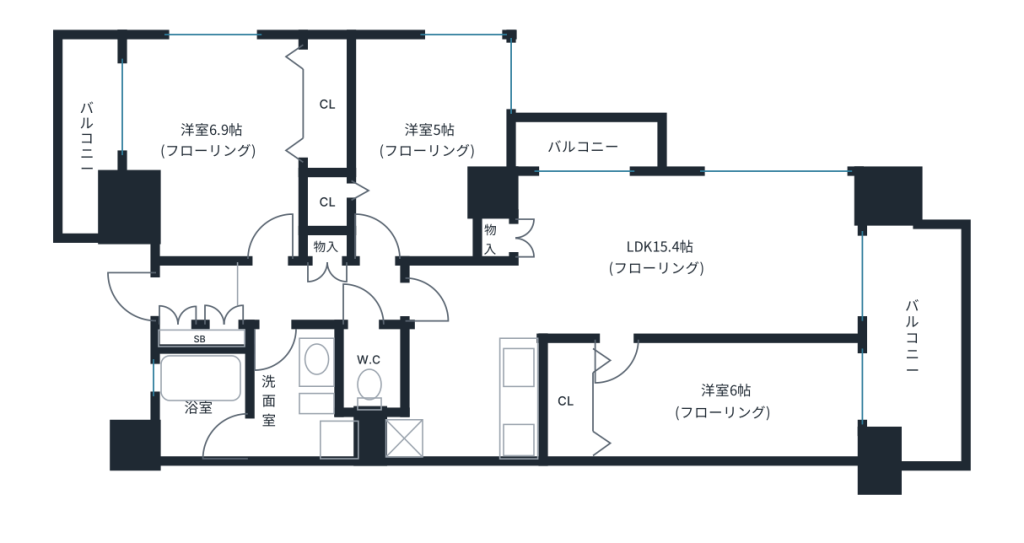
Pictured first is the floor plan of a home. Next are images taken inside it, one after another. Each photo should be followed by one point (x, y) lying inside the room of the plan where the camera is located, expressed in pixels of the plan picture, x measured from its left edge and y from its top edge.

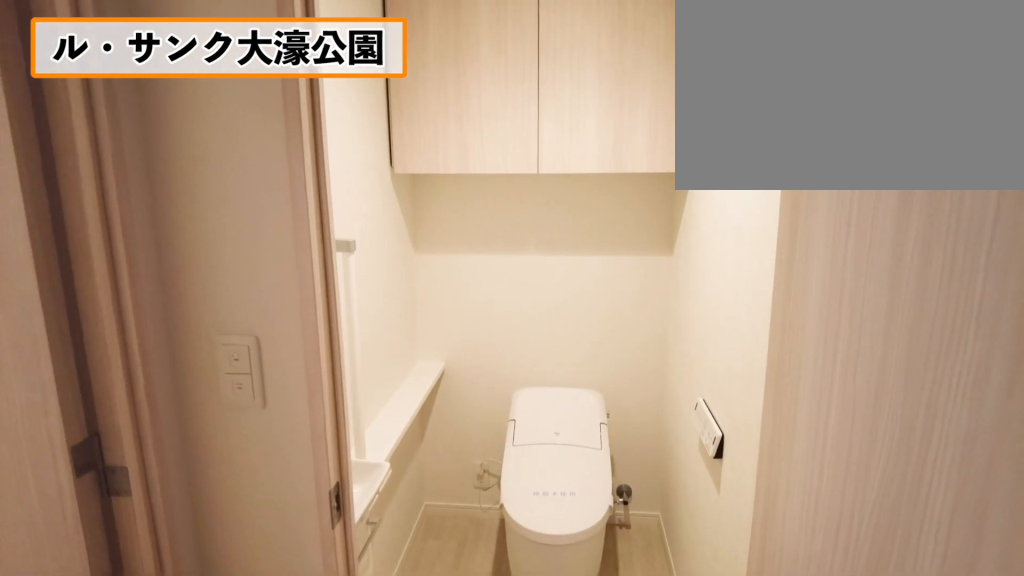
(374, 376)
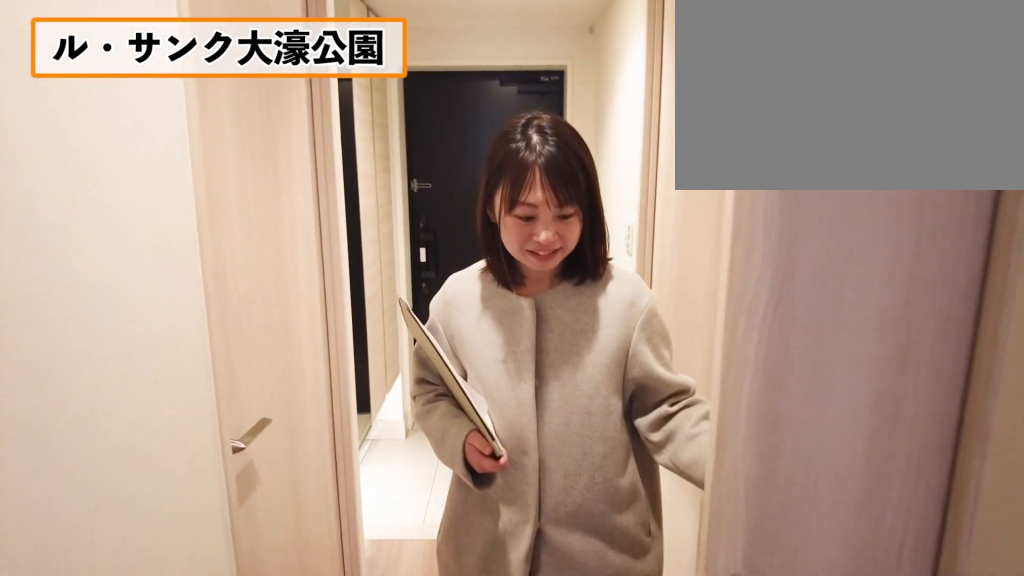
(326, 287)
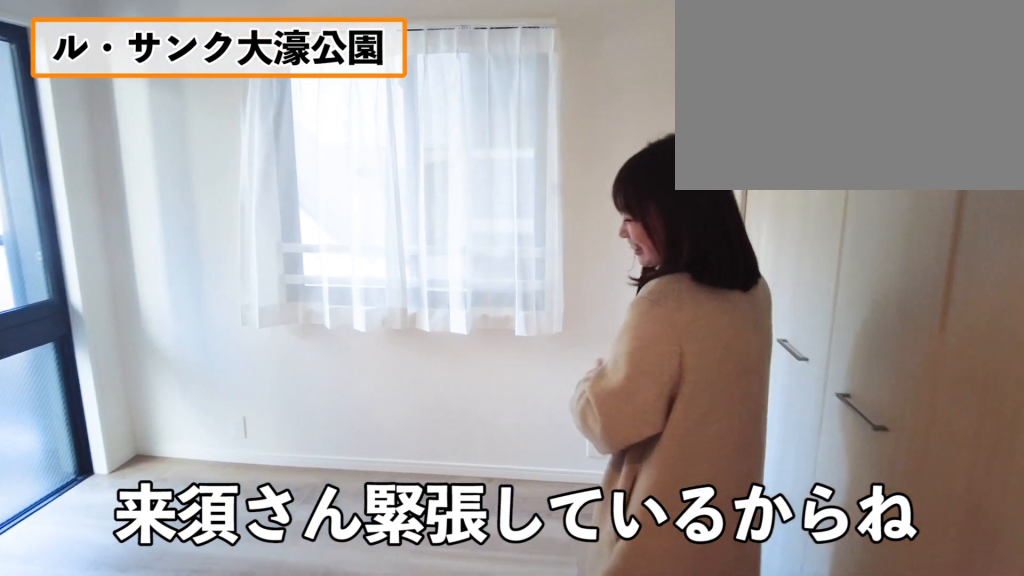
(212, 137)
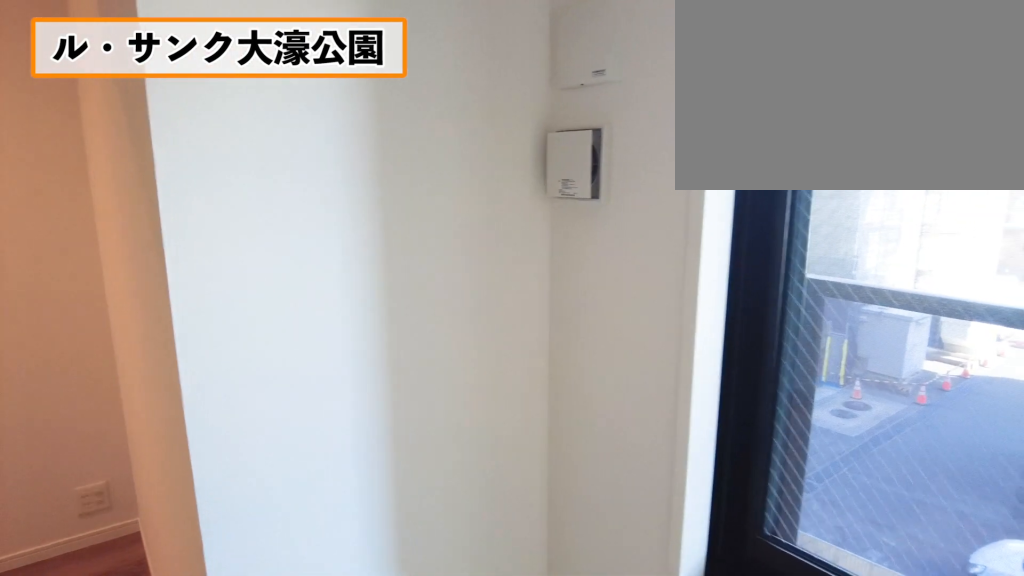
(212, 137)
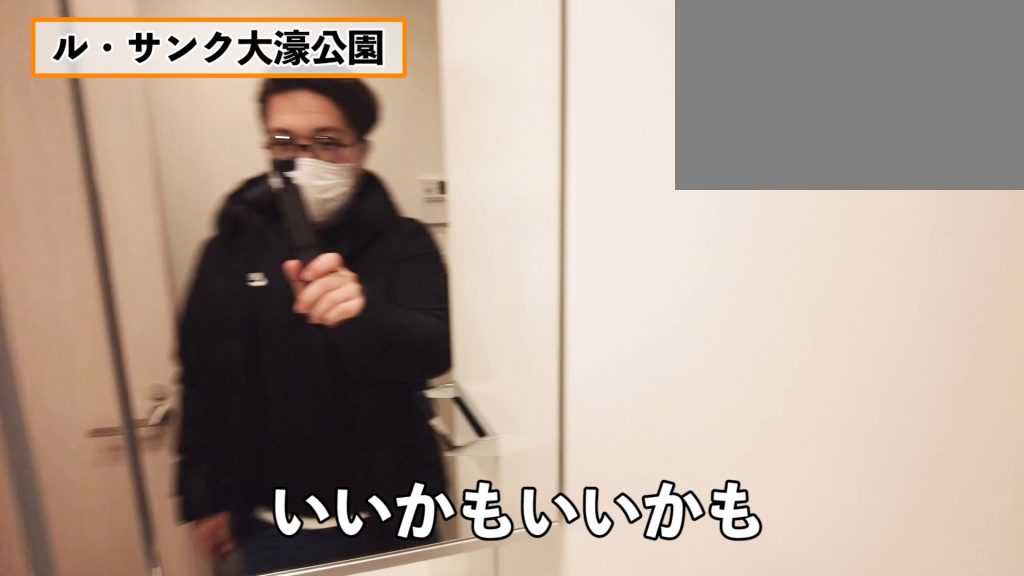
(284, 377)
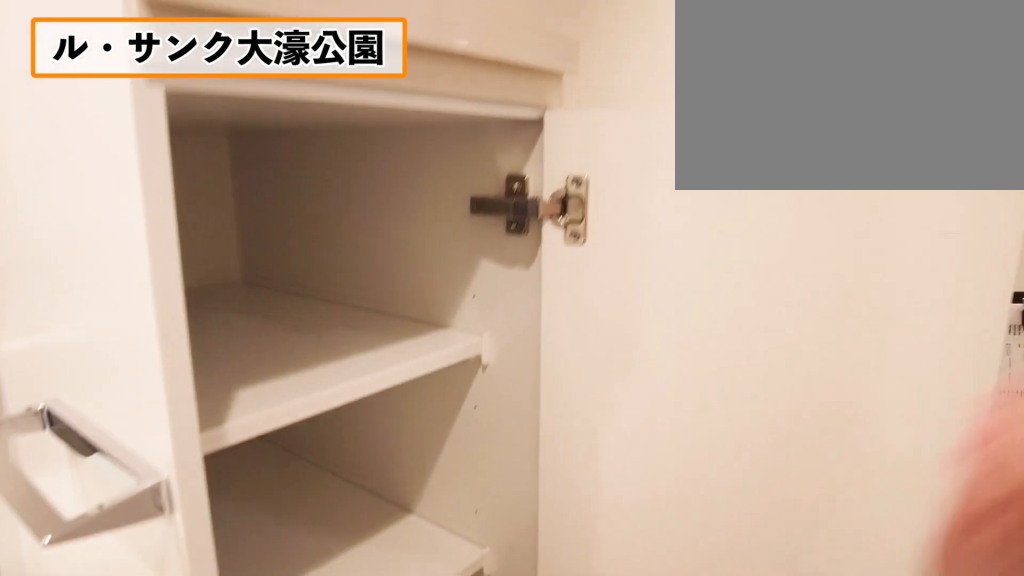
(284, 377)
